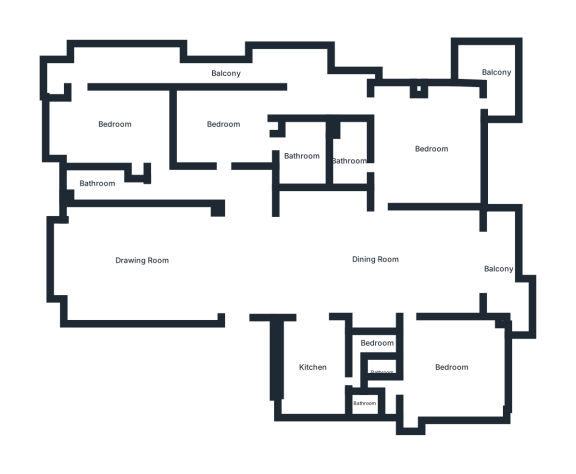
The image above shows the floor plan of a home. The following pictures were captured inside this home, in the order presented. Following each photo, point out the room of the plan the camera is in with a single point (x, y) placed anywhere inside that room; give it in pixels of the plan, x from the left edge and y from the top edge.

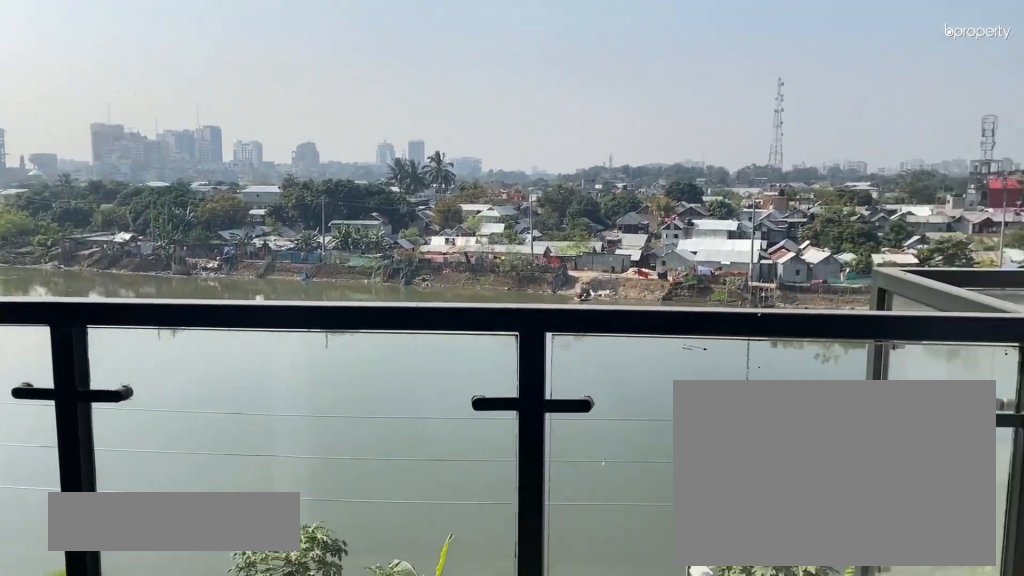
(499, 268)
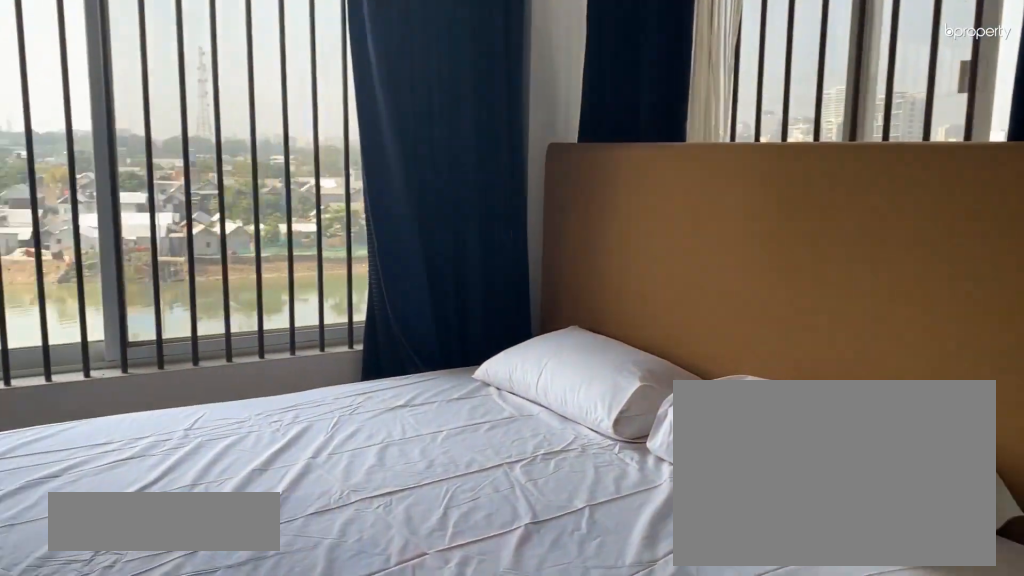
(448, 368)
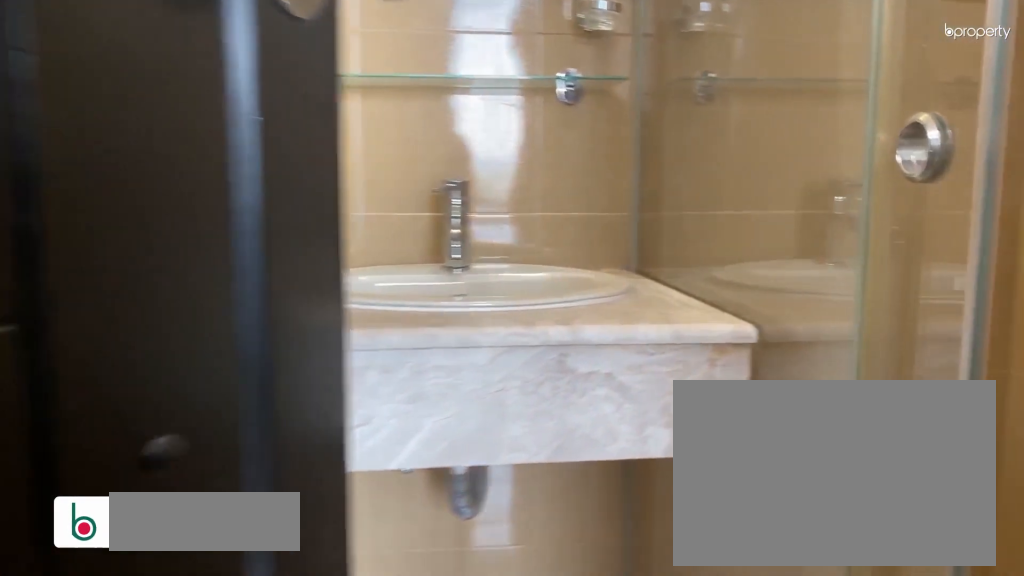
(382, 374)
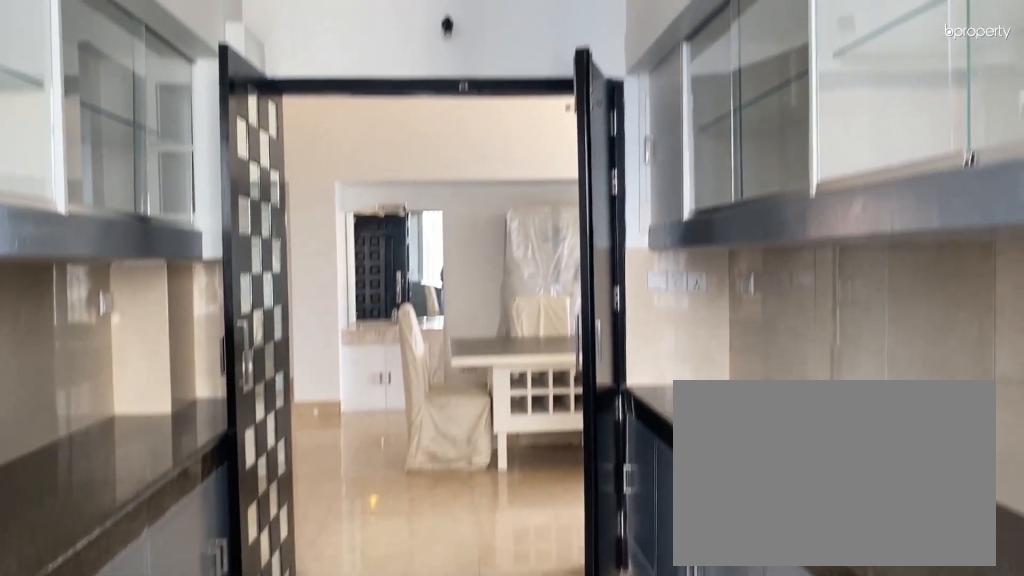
(312, 365)
